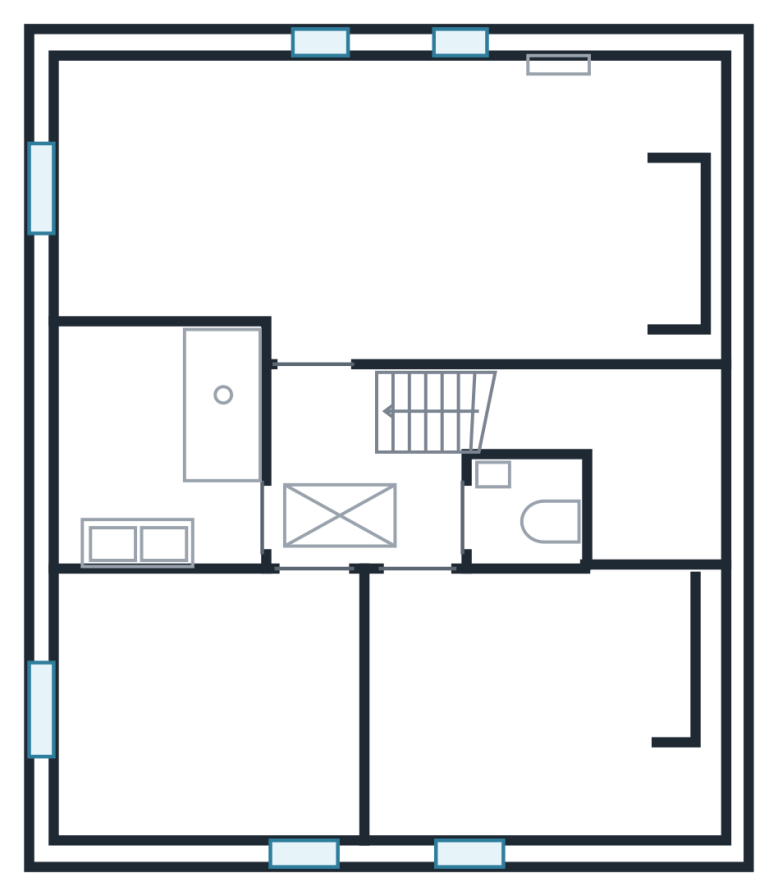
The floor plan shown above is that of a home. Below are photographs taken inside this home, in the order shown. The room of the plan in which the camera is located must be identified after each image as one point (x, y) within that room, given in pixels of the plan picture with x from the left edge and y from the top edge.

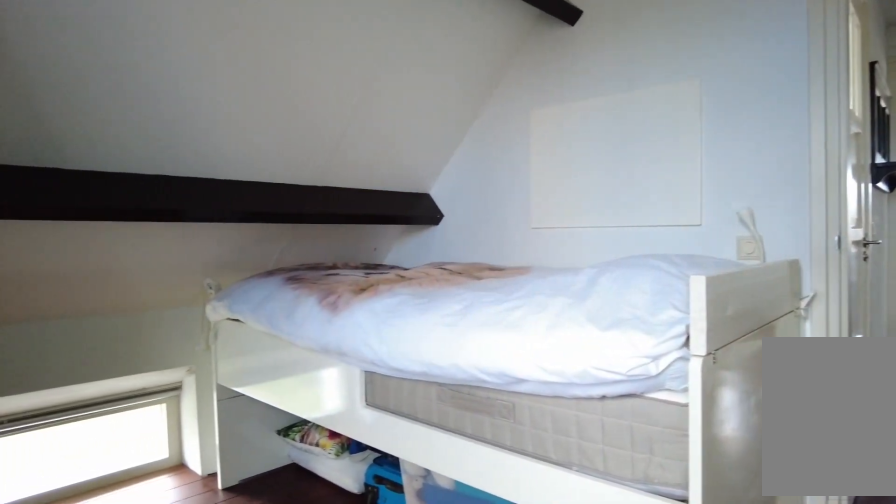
(245, 709)
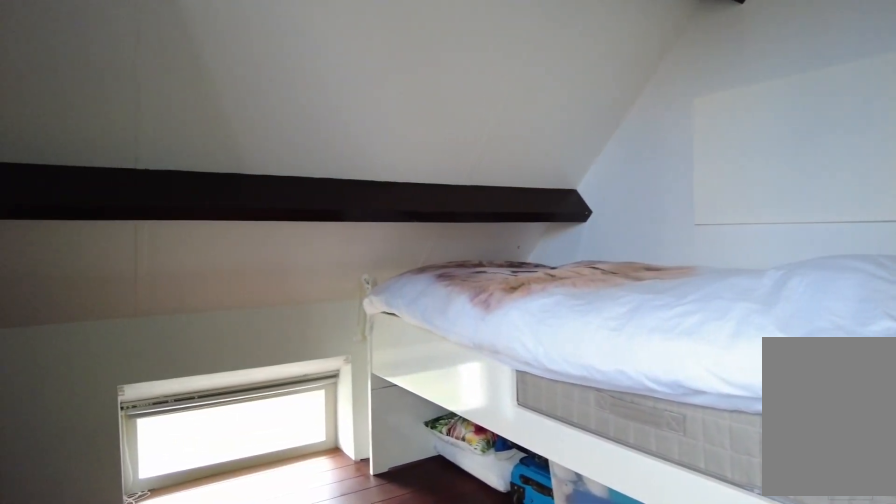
(245, 709)
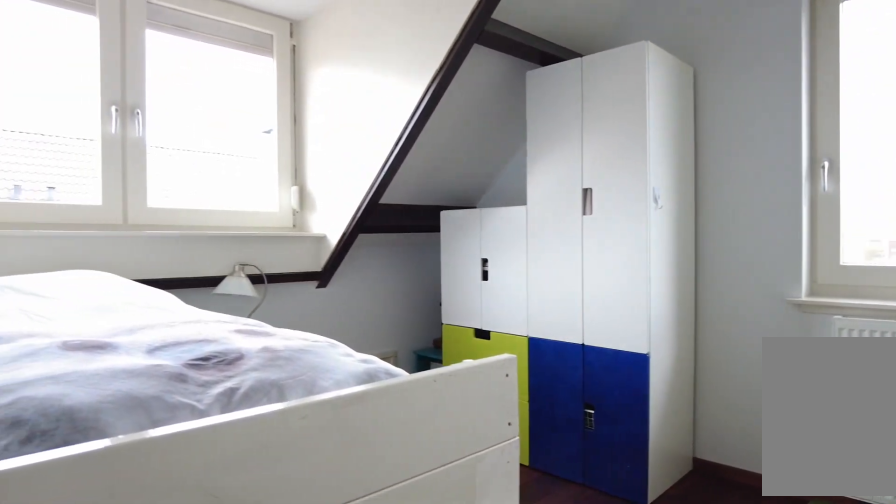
(525, 705)
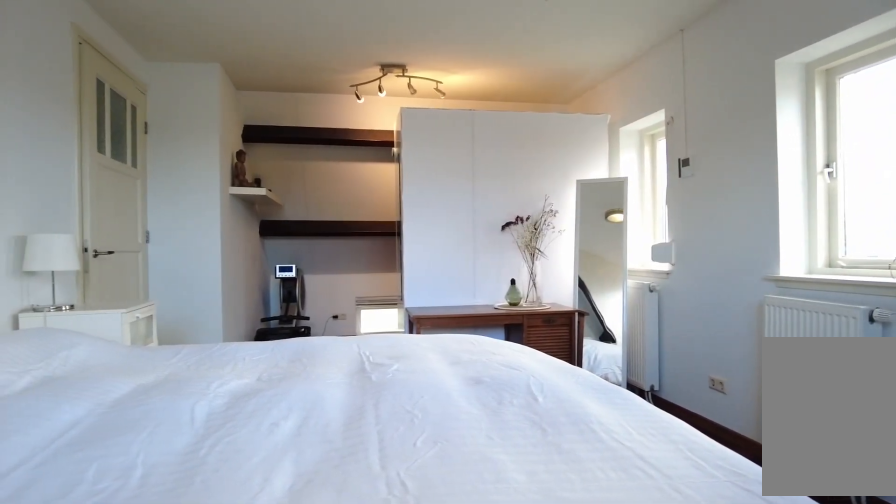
(411, 207)
